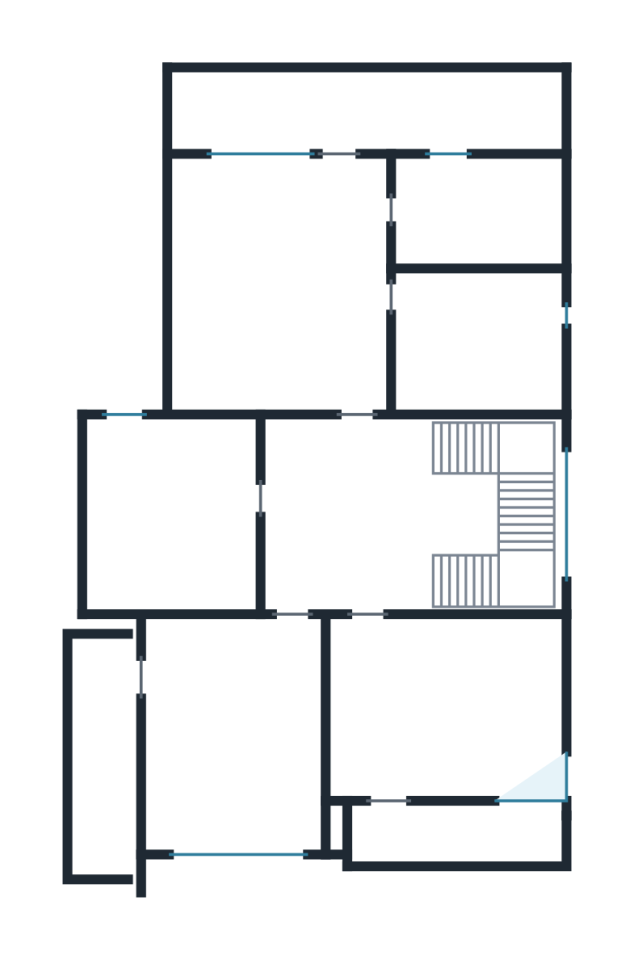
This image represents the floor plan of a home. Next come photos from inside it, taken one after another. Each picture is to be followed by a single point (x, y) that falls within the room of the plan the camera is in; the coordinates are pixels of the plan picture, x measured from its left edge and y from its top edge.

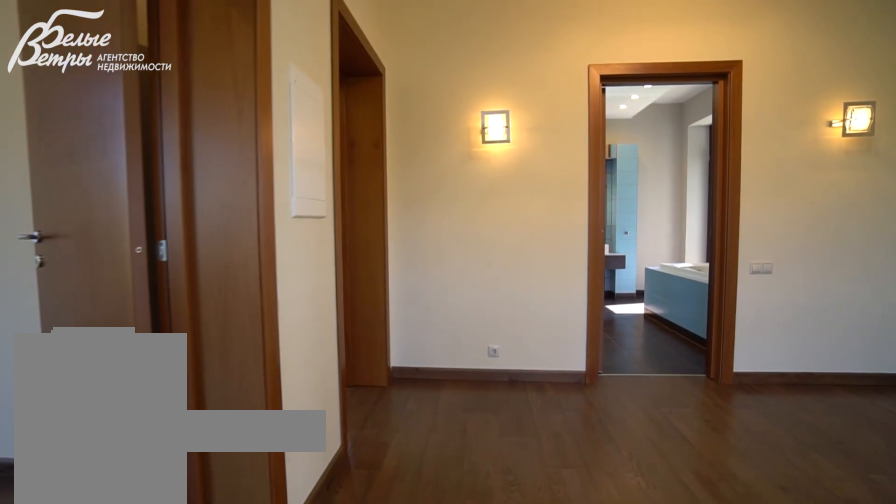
(349, 514)
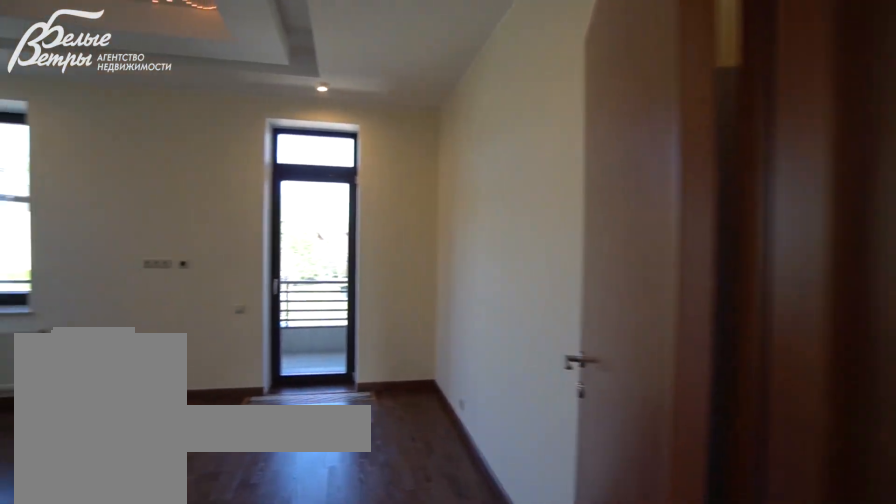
(349, 514)
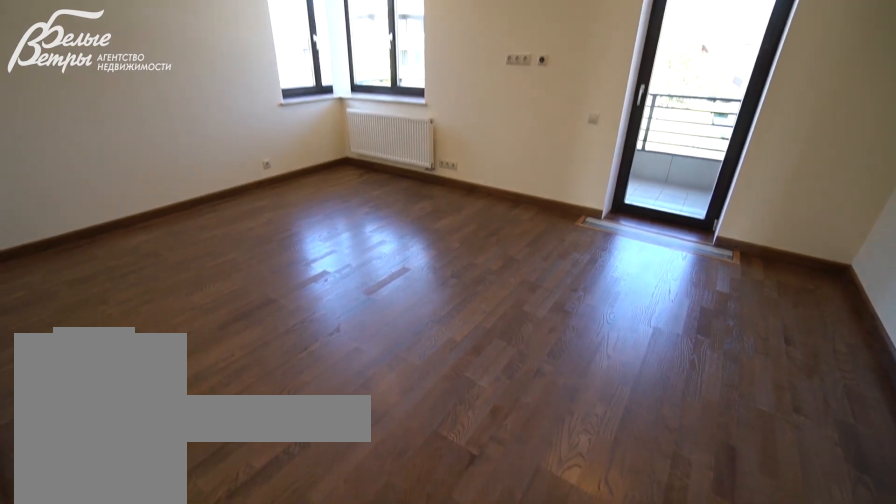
(445, 709)
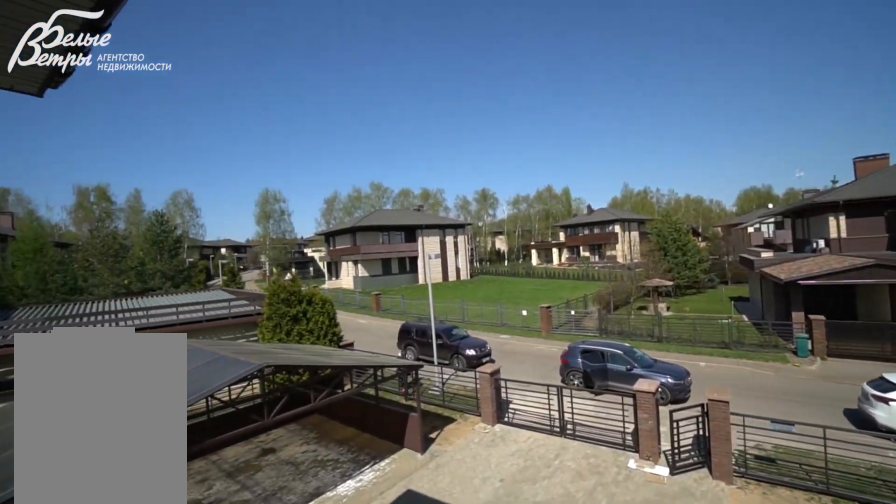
(451, 837)
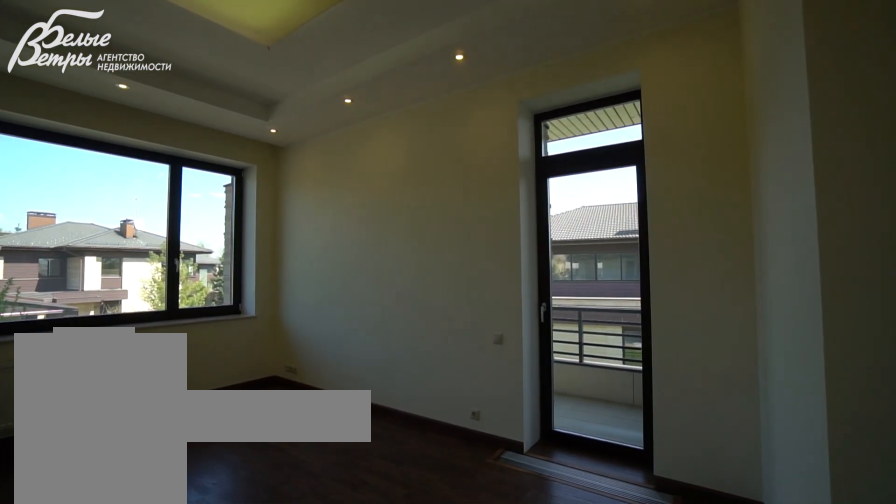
(232, 733)
